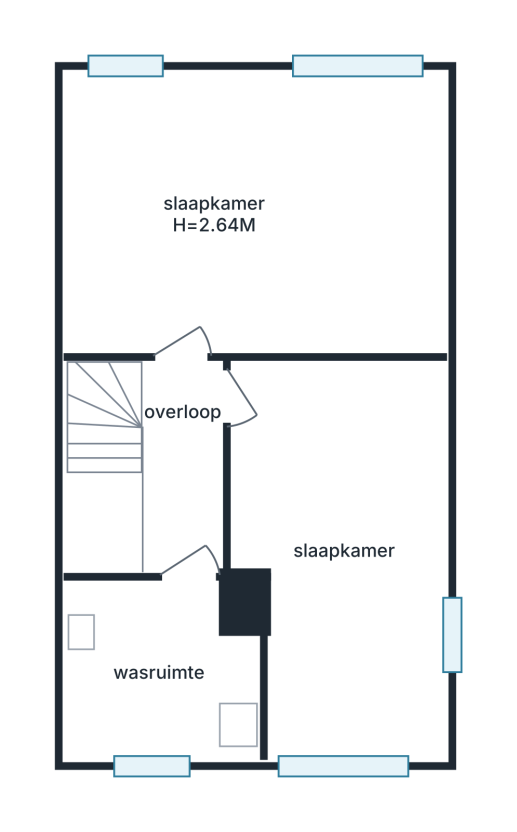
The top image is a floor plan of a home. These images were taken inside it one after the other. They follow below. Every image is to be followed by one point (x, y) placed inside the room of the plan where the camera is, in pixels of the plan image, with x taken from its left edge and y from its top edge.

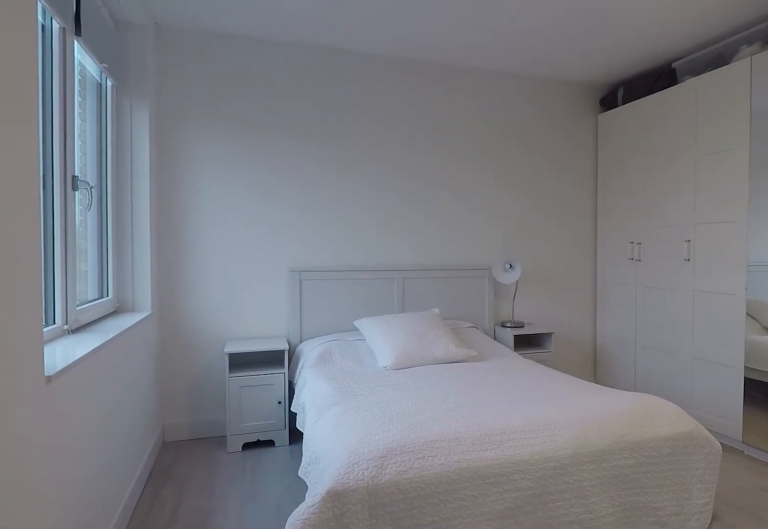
(91, 207)
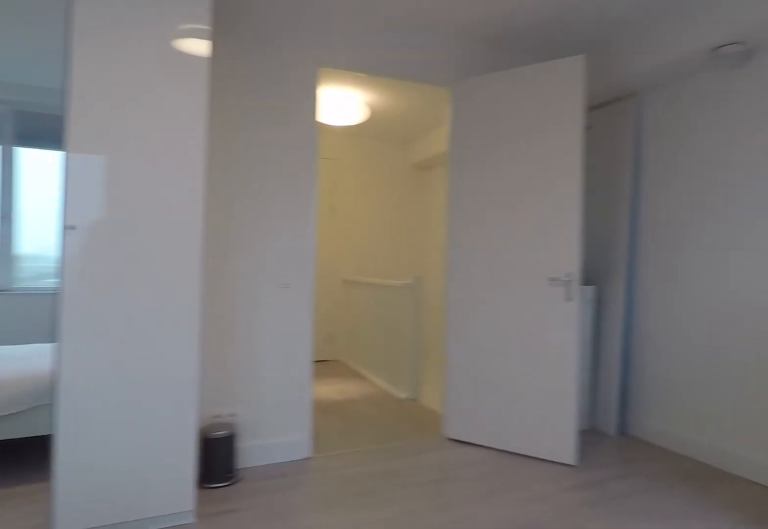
(91, 207)
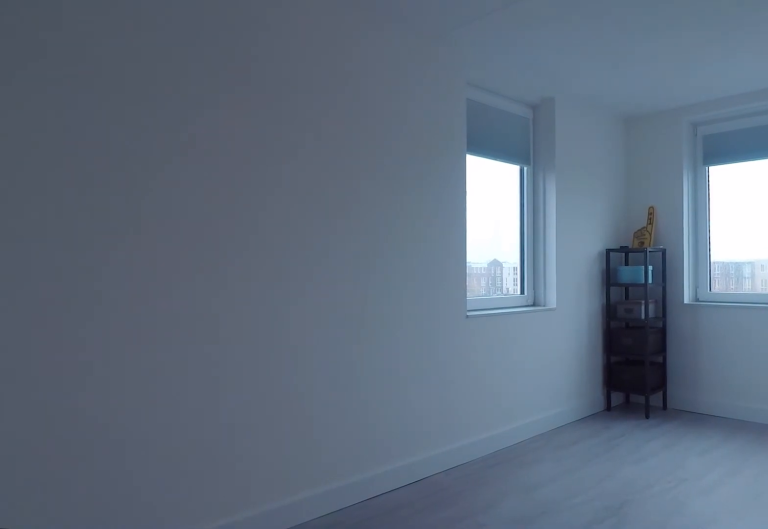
(347, 591)
